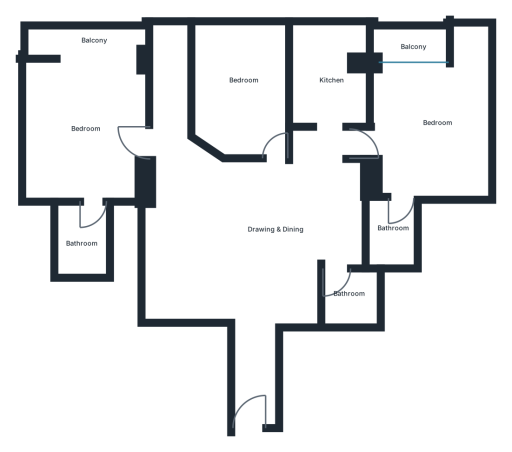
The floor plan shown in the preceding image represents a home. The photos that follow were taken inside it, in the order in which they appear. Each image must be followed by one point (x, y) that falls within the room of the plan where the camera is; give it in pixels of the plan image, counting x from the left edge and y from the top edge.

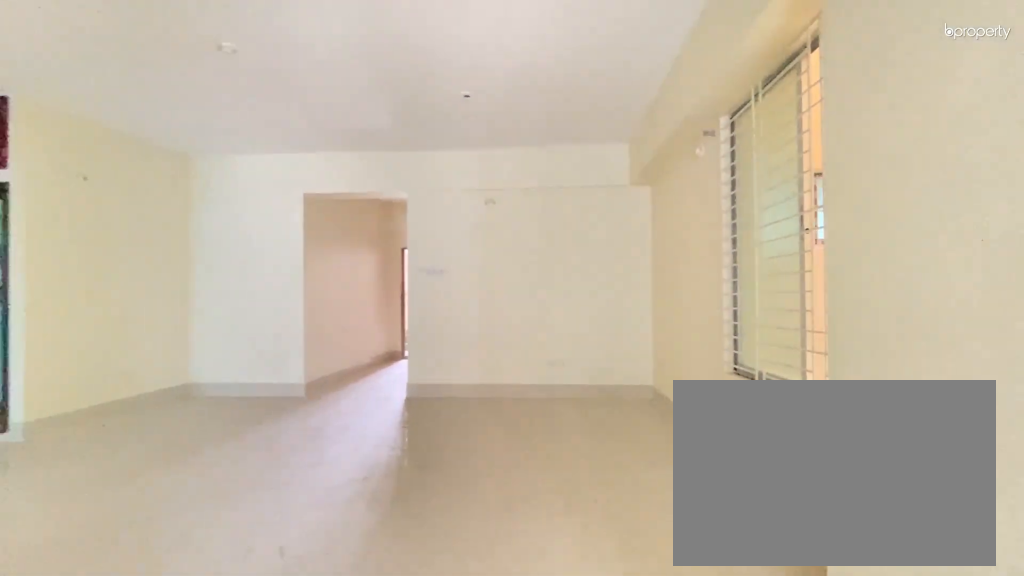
(235, 210)
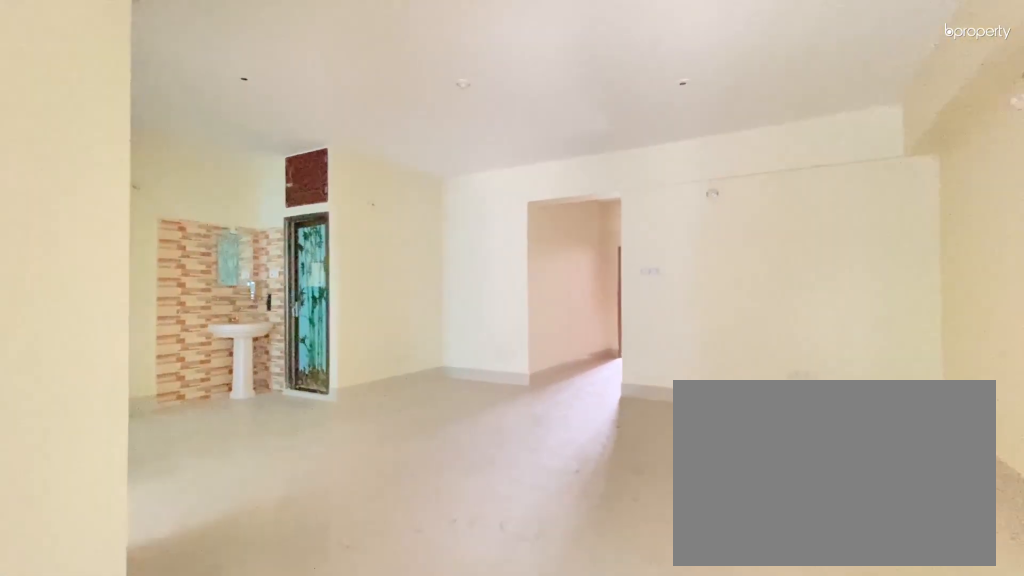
(235, 210)
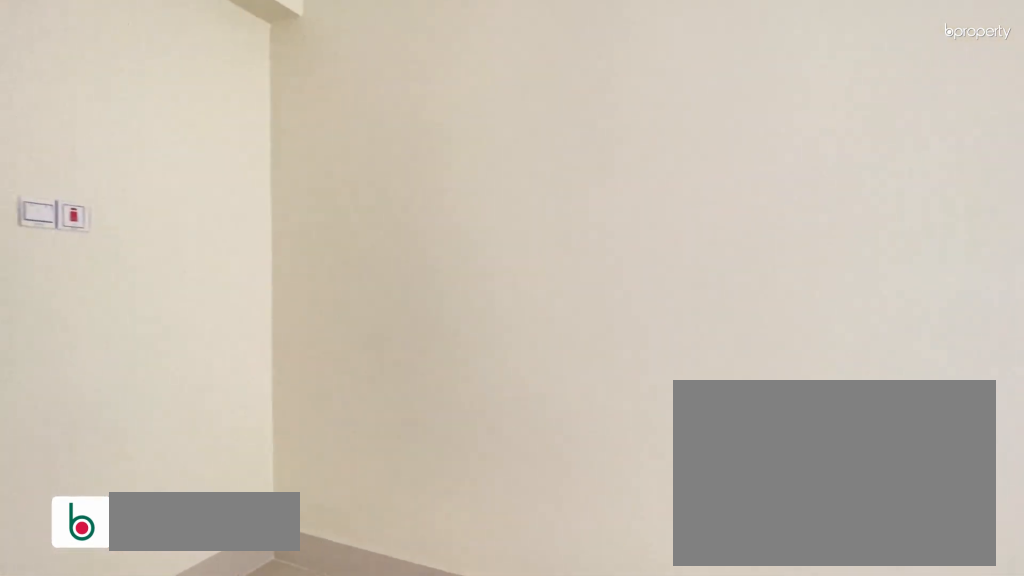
(78, 128)
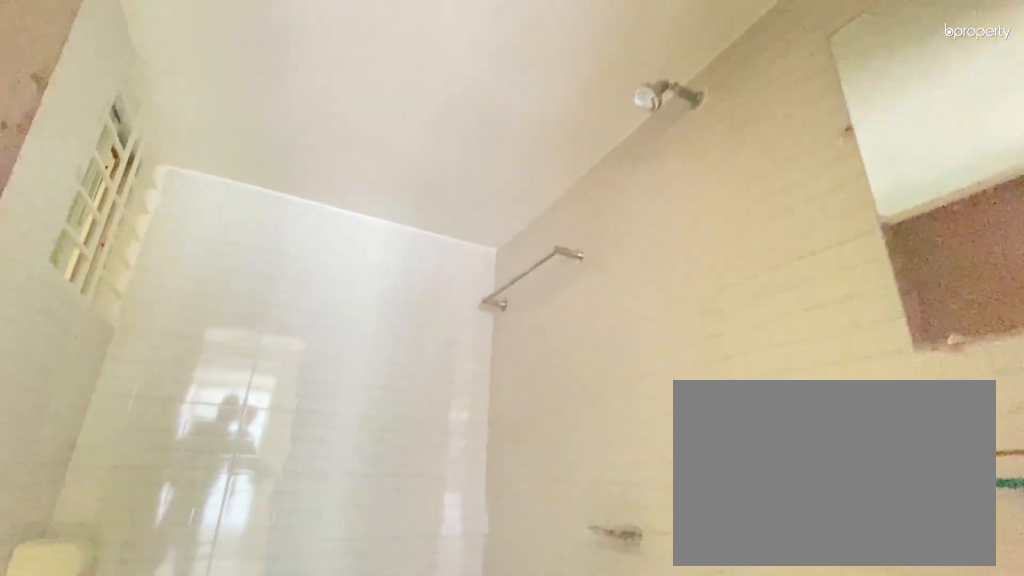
(80, 241)
